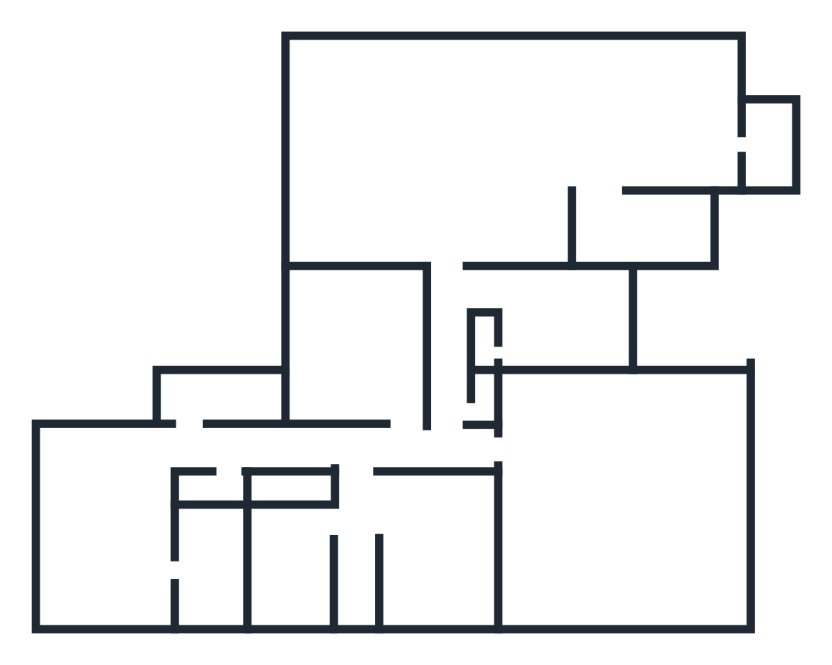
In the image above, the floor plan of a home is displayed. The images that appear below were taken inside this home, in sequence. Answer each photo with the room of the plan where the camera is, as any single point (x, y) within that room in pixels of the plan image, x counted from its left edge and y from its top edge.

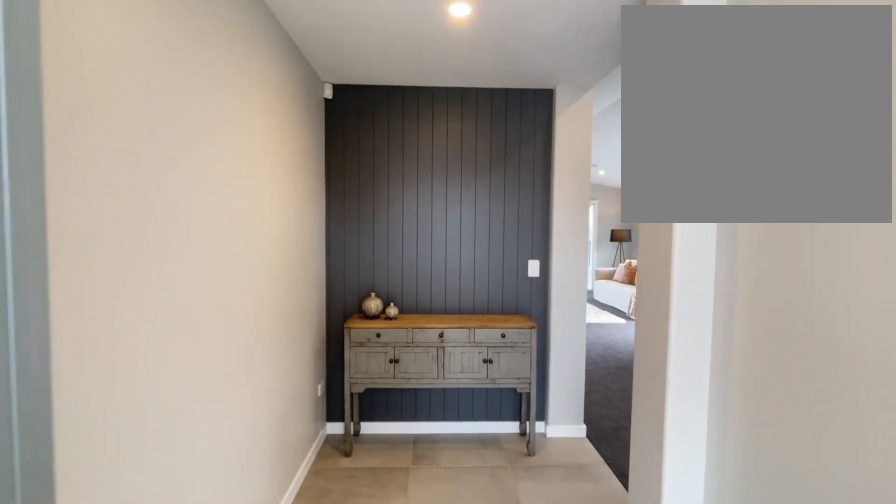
(621, 225)
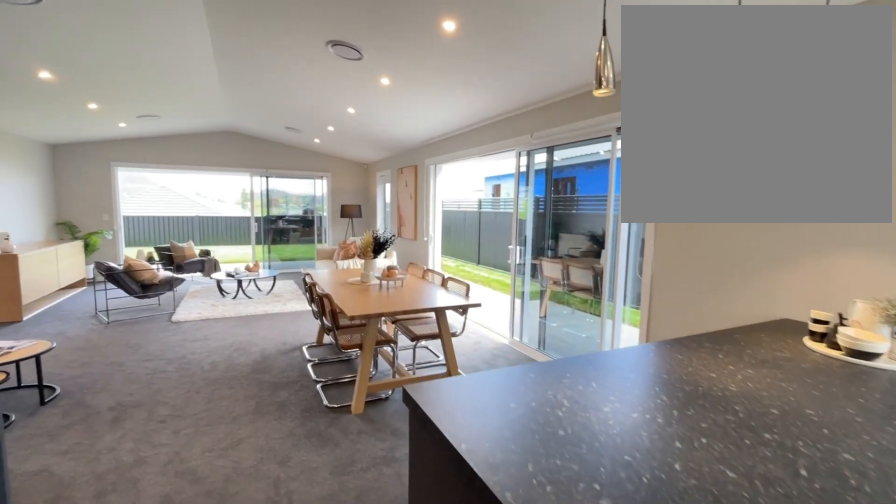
(696, 112)
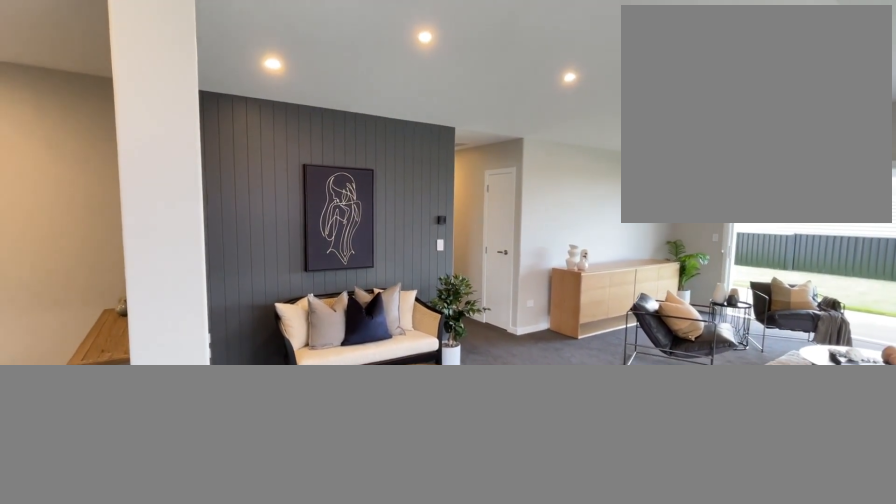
(458, 150)
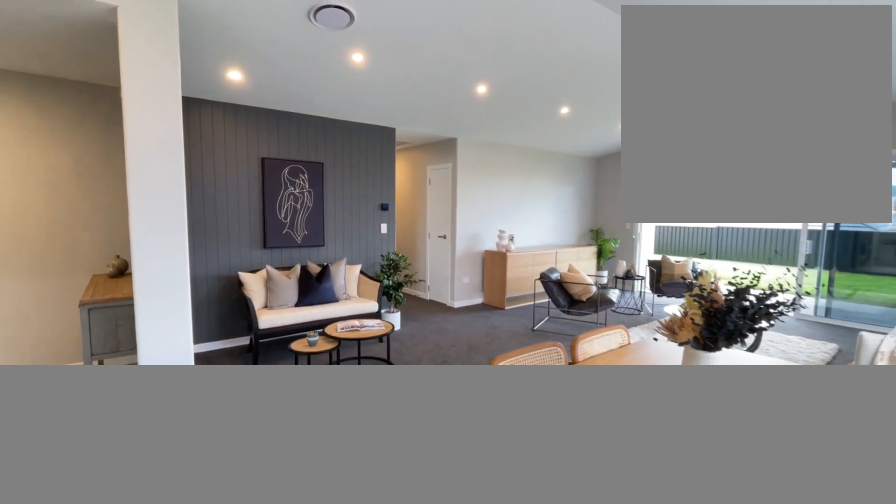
(458, 150)
